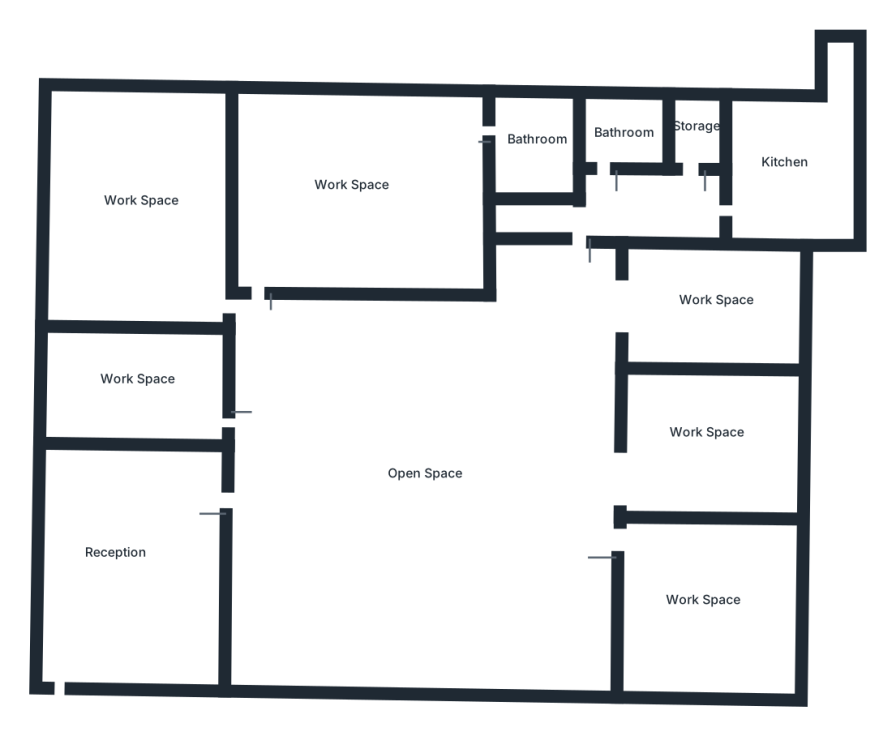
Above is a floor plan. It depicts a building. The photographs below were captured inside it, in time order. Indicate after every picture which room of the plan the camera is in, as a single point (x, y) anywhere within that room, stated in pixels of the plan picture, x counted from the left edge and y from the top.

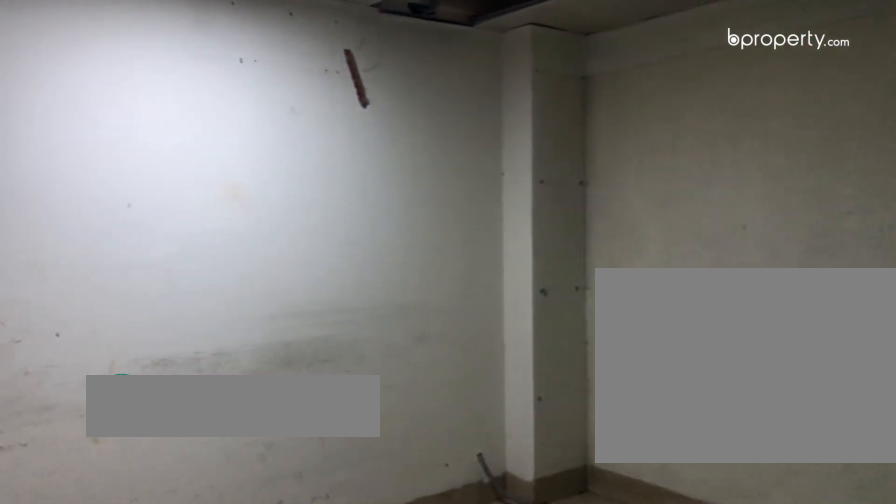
(701, 605)
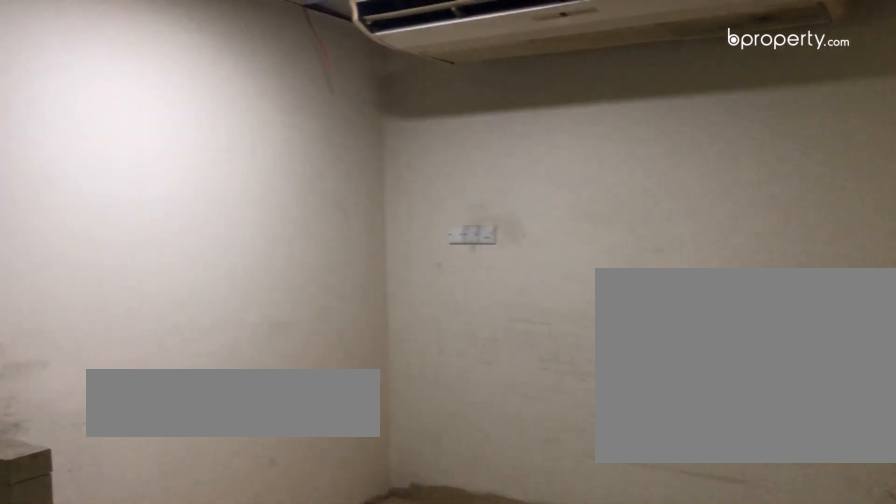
(706, 438)
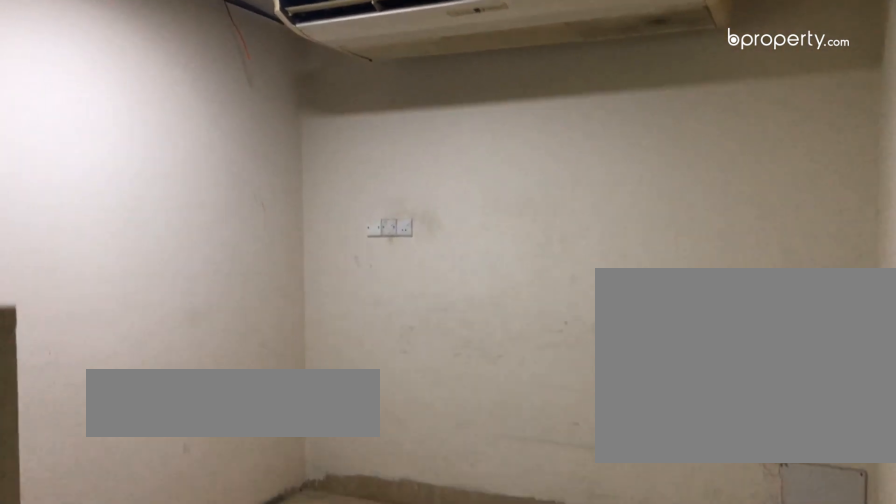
(706, 438)
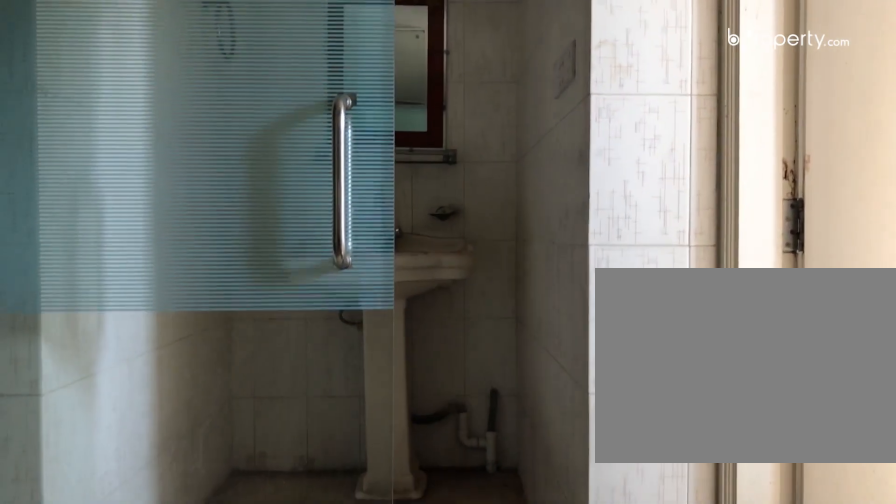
(663, 213)
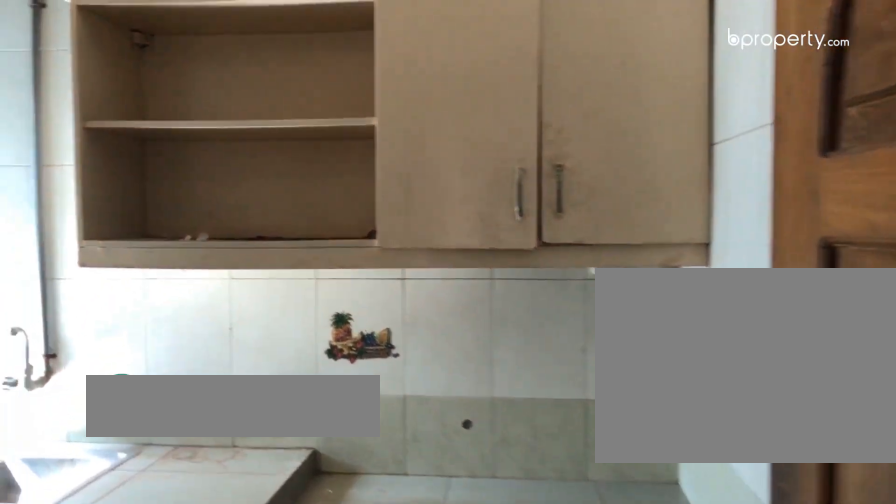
(794, 165)
